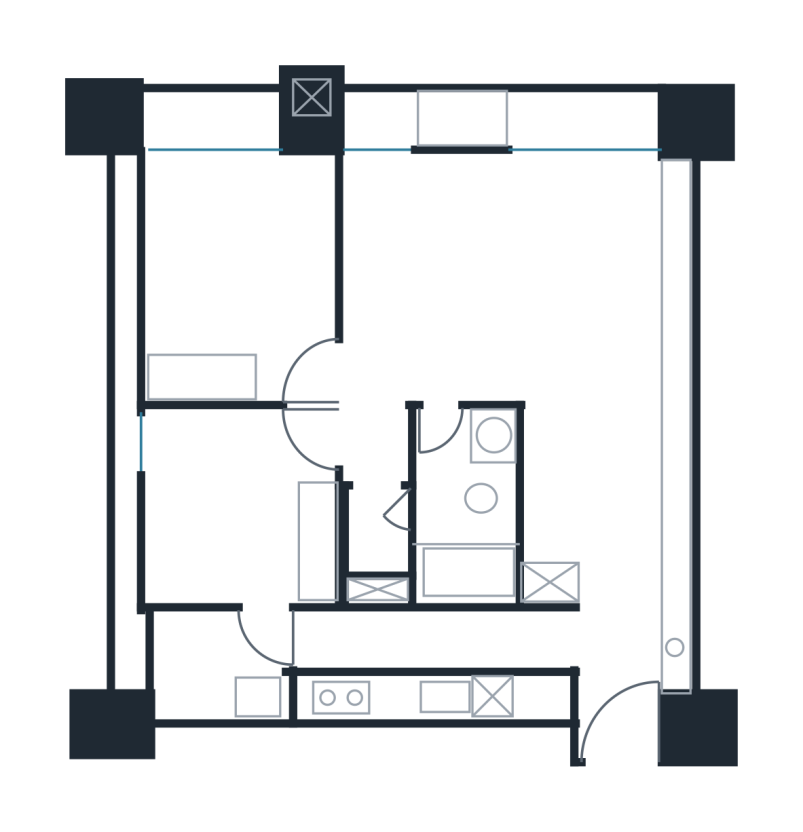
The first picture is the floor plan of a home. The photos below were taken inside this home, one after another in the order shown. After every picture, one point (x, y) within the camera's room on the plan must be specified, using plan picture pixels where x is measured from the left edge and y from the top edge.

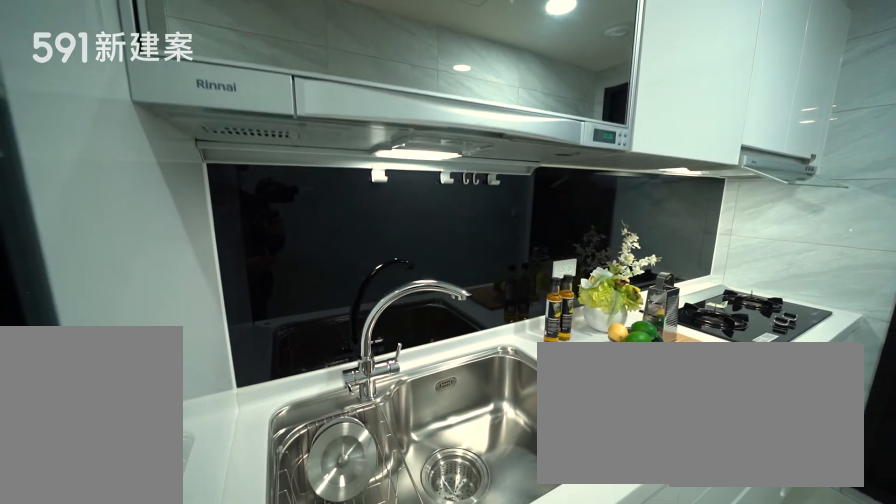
(426, 658)
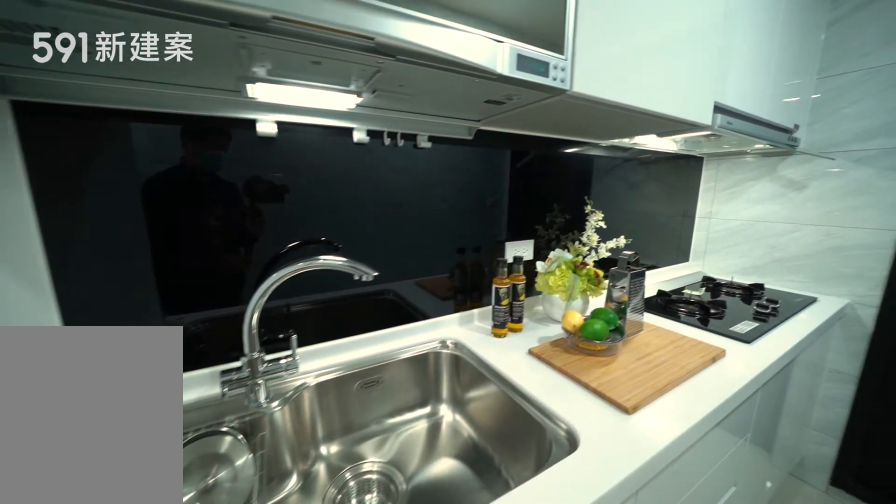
(426, 658)
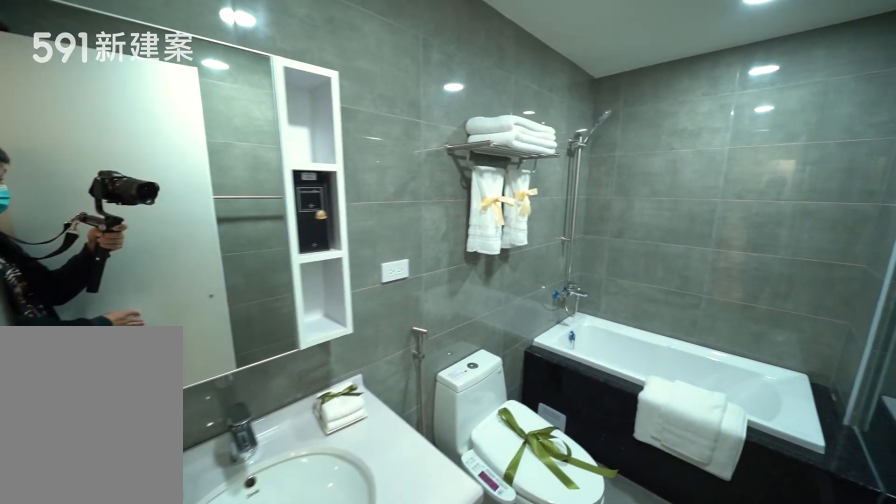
(460, 507)
